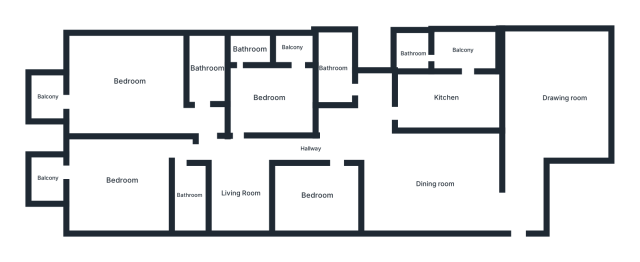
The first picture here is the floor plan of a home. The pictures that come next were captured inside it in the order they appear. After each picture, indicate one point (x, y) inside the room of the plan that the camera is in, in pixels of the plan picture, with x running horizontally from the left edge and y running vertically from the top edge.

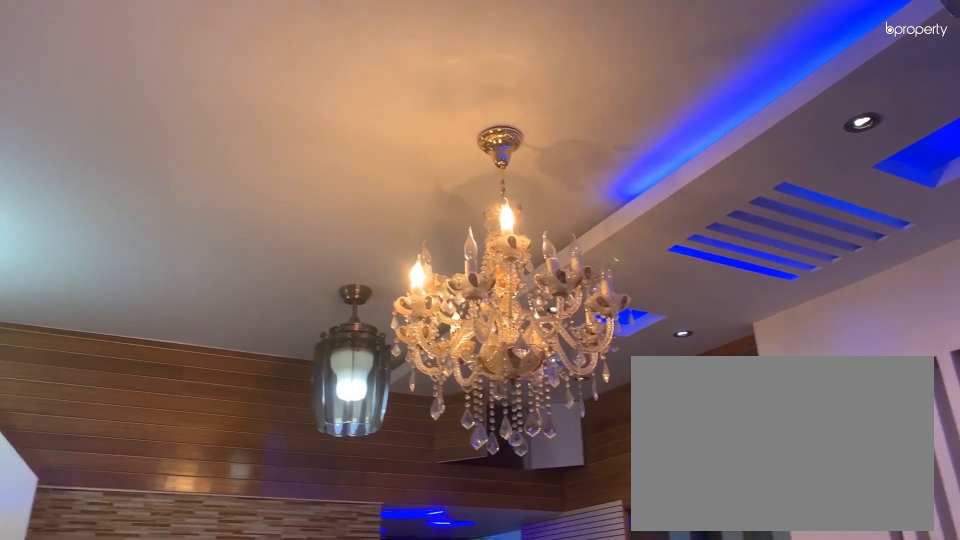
(563, 99)
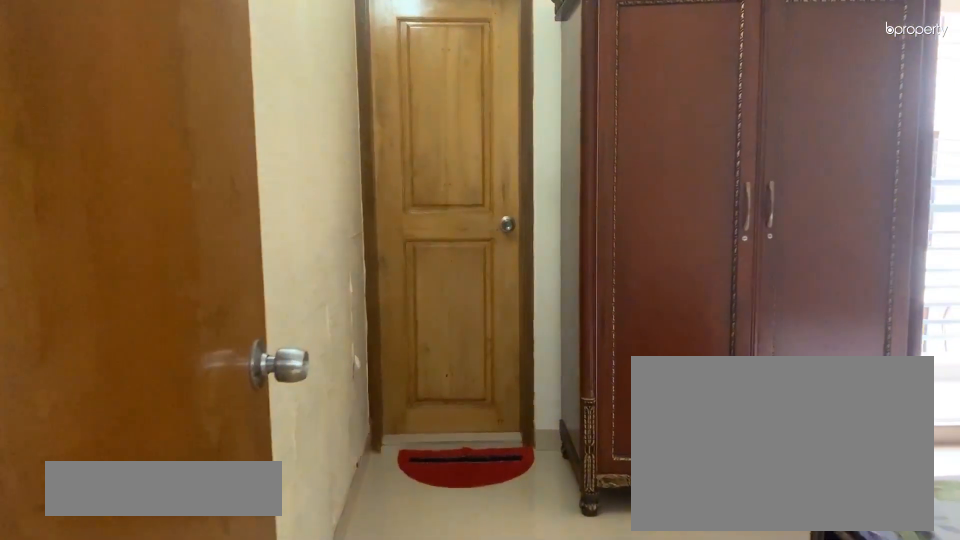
(270, 97)
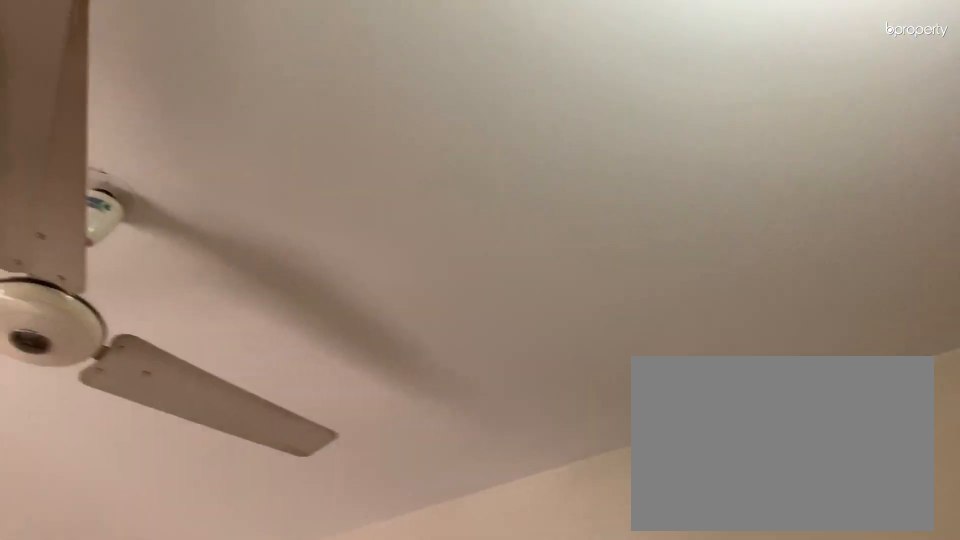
(270, 97)
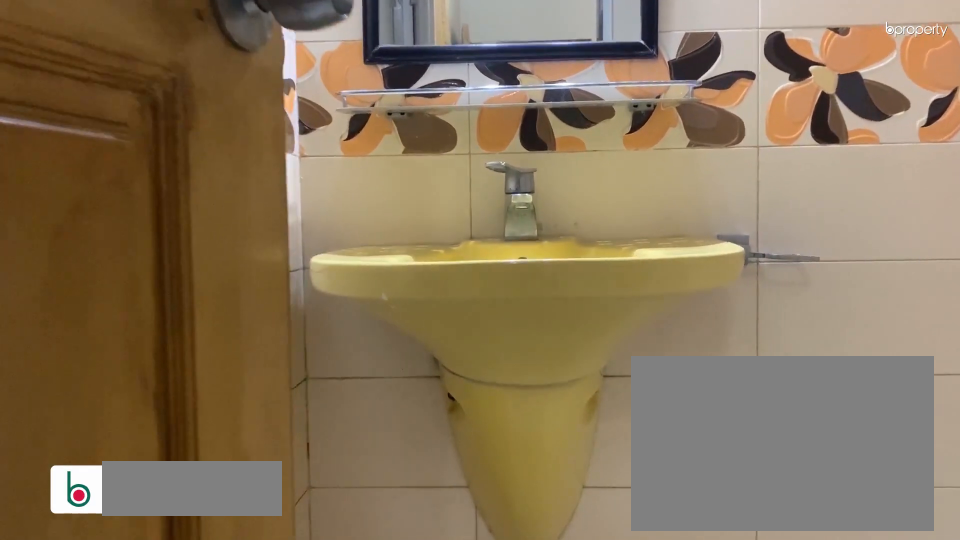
(250, 49)
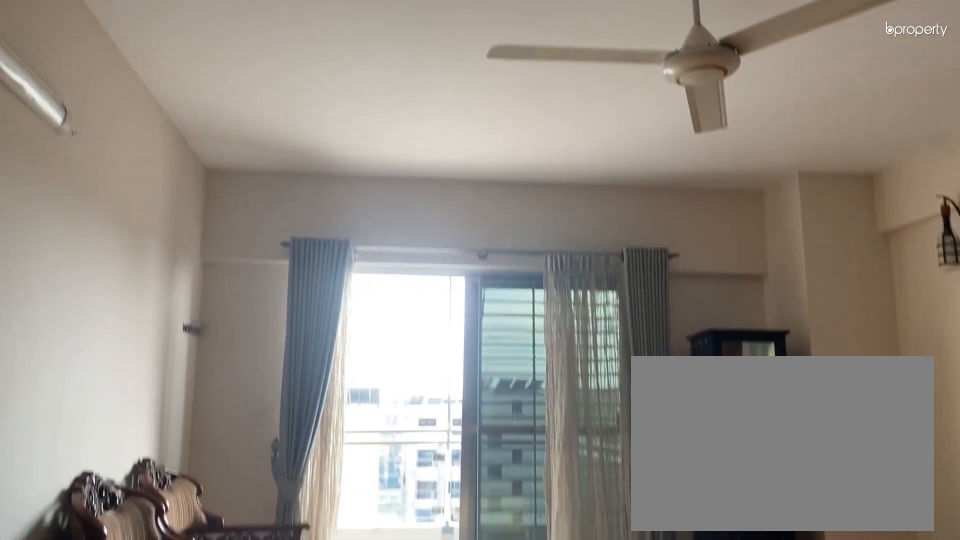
(128, 80)
